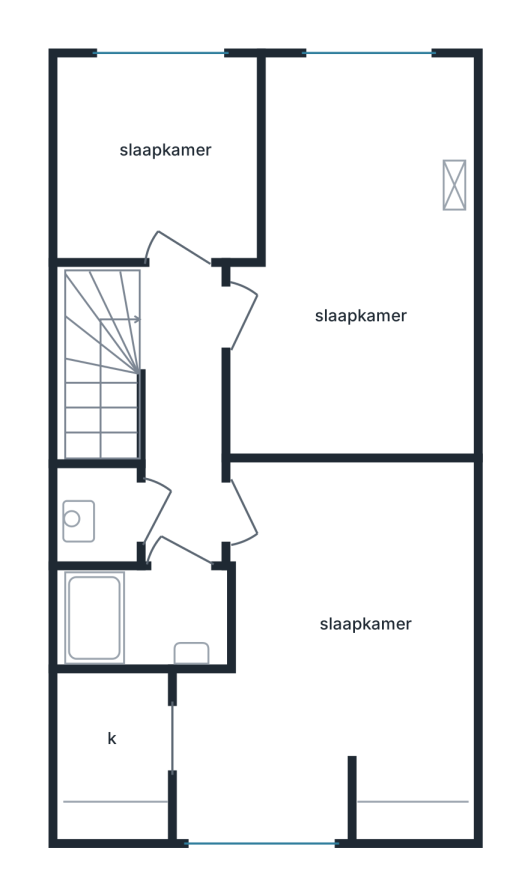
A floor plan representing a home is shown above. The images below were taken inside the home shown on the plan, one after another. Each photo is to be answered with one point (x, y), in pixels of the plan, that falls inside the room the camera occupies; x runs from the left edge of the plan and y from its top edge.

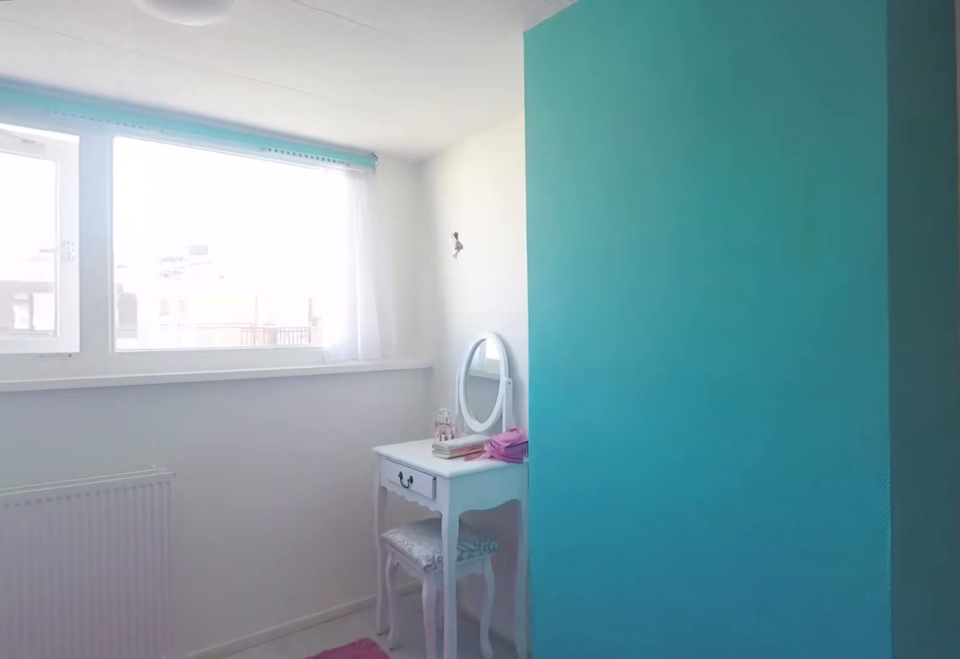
(358, 267)
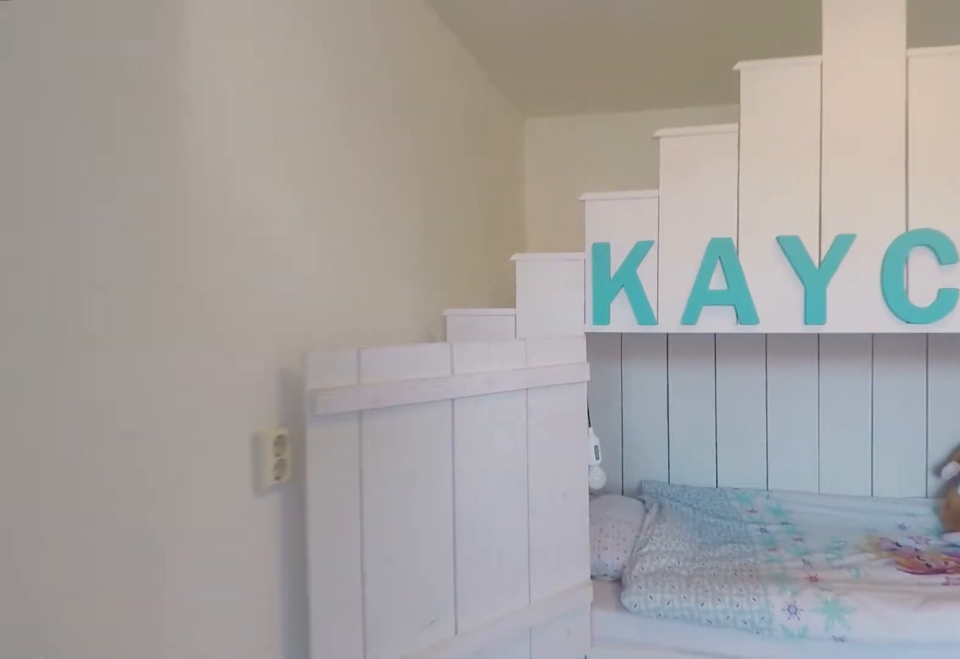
(358, 267)
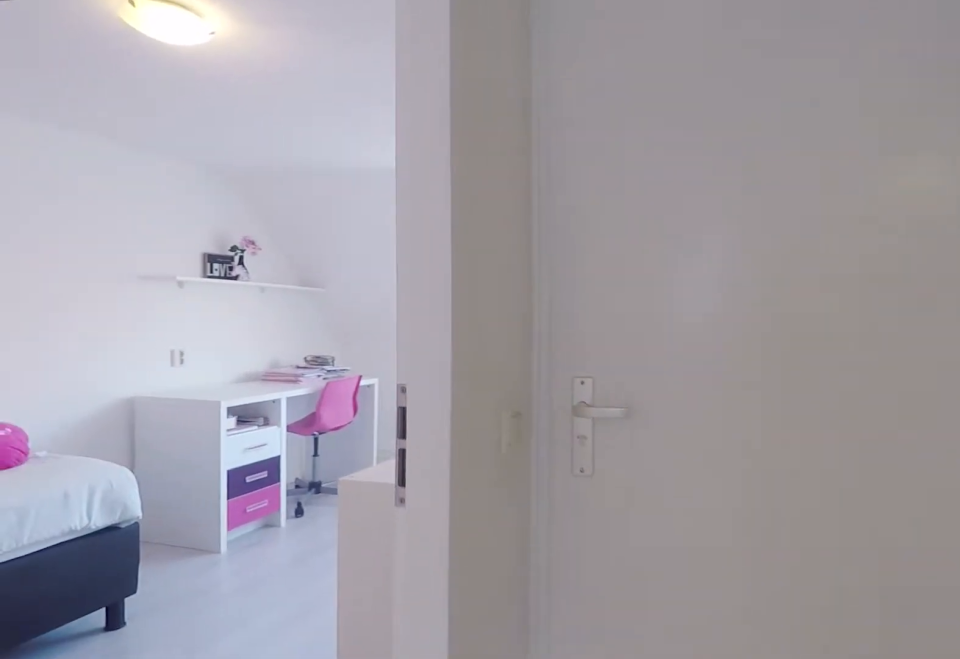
(182, 416)
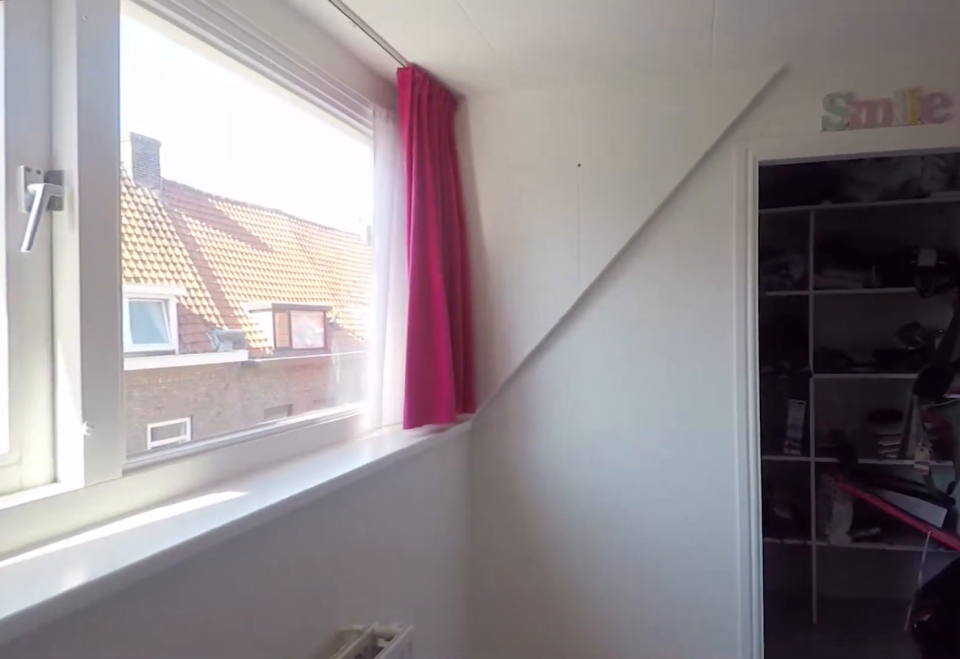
(334, 651)
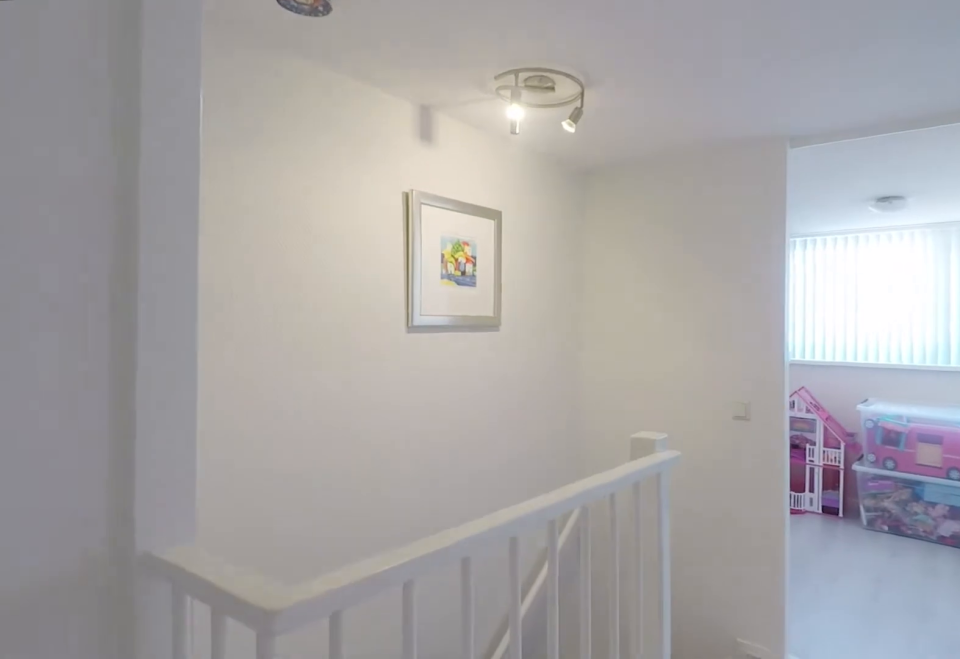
(182, 416)
